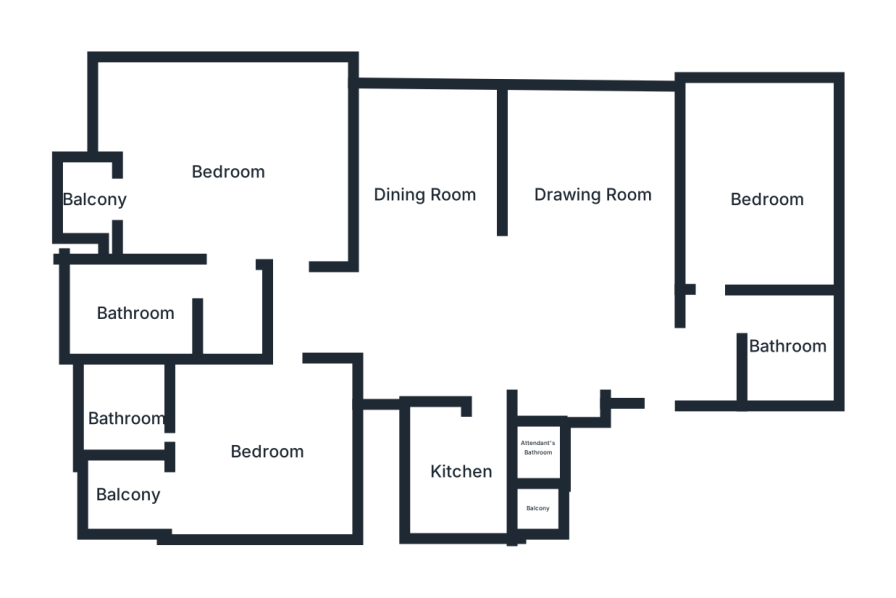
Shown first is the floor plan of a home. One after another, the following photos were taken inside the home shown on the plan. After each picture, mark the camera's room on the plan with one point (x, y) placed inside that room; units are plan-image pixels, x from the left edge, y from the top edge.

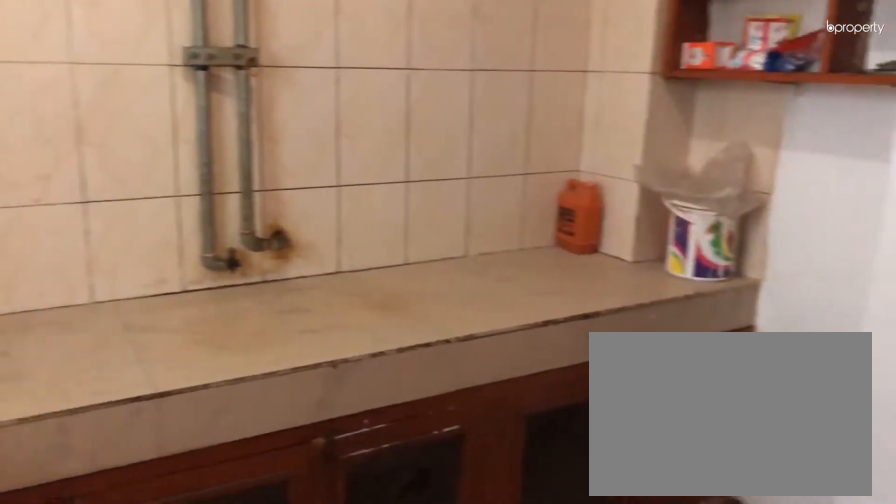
(464, 469)
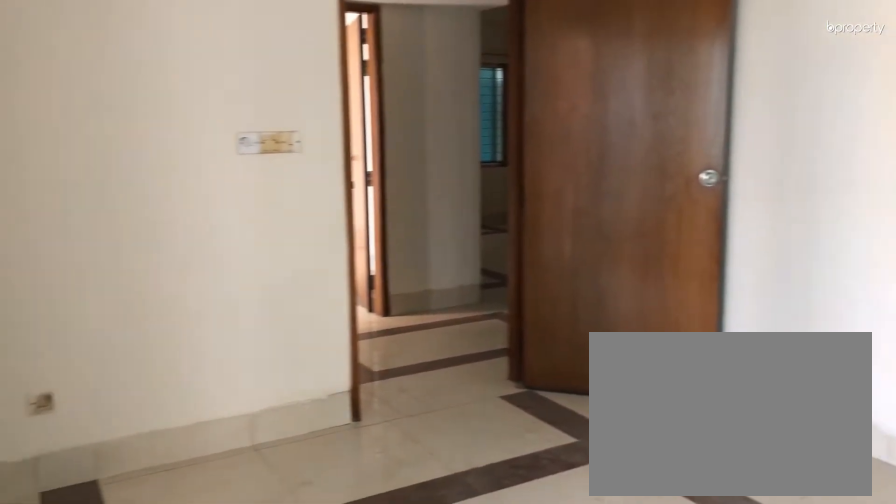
(265, 449)
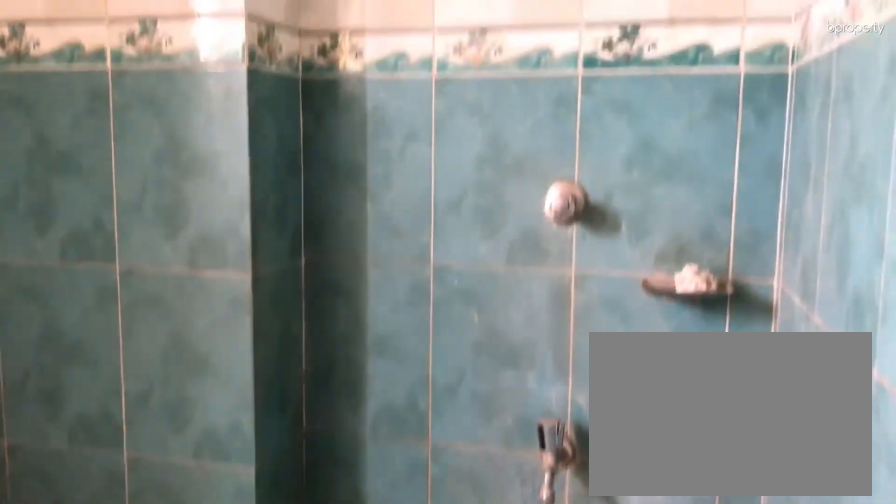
(128, 415)
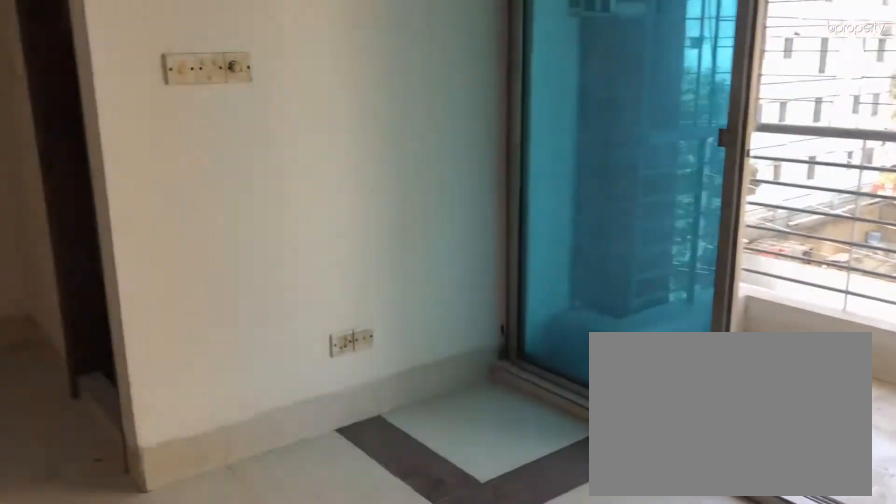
(228, 166)
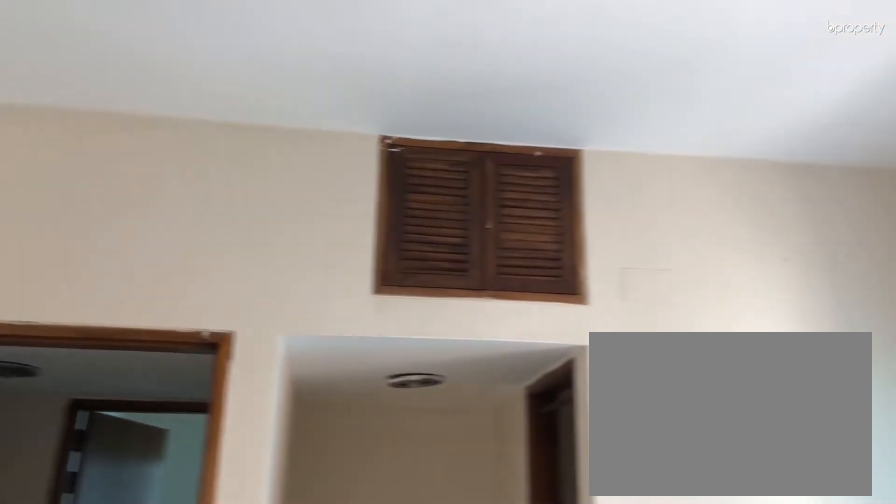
(228, 166)
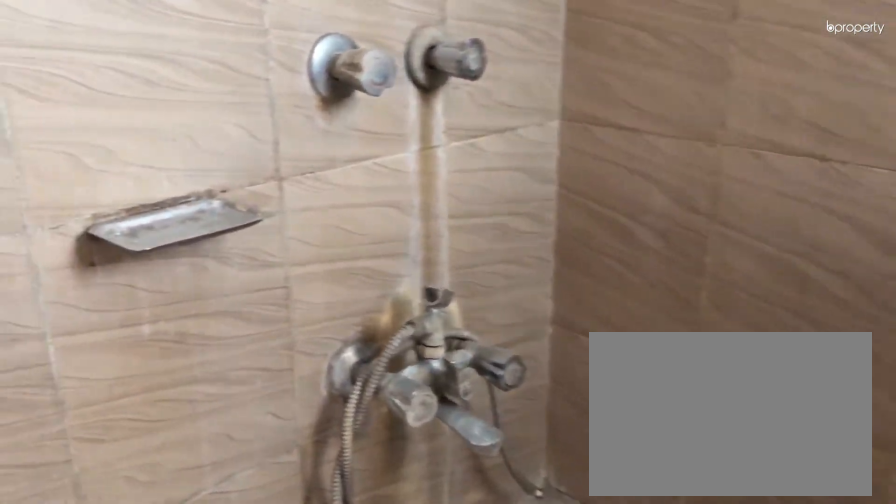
(136, 310)
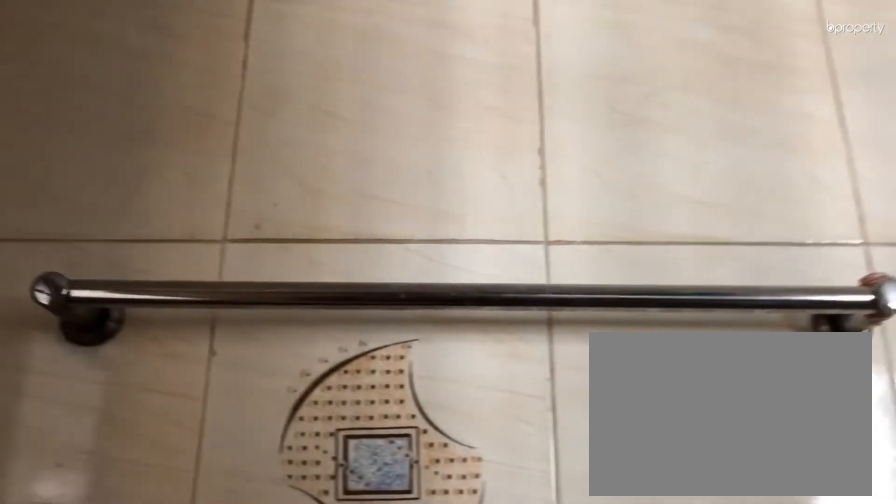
(136, 310)
